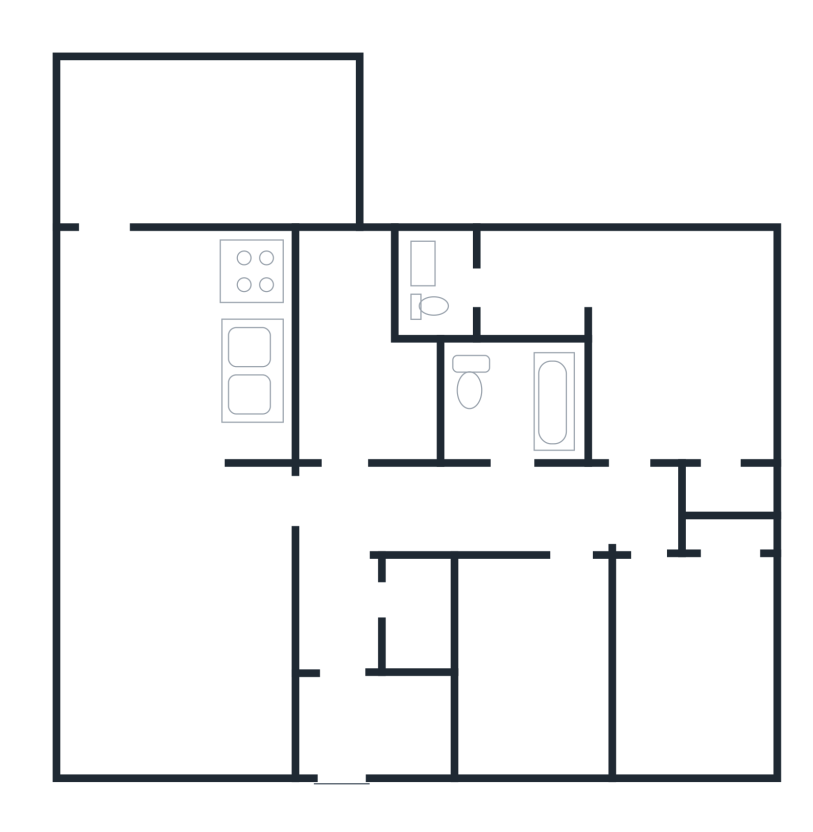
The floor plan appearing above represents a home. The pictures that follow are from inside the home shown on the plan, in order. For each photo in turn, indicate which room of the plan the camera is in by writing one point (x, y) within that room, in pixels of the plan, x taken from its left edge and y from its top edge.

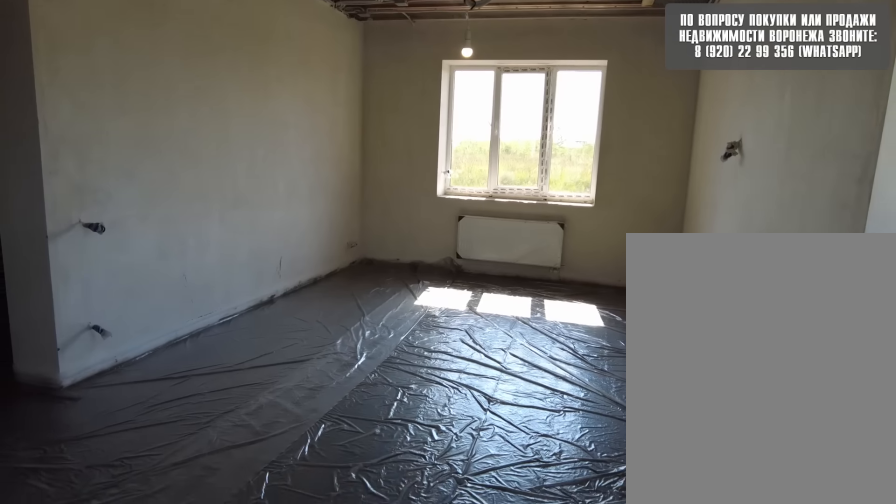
(141, 355)
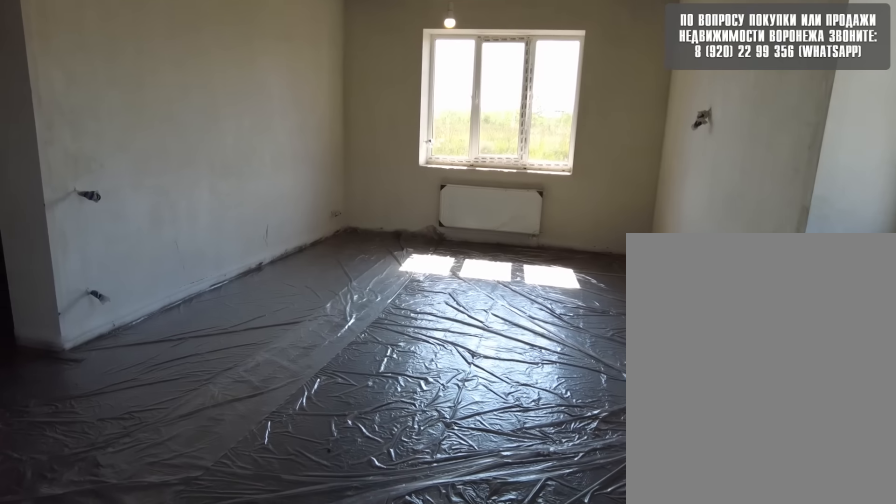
(141, 332)
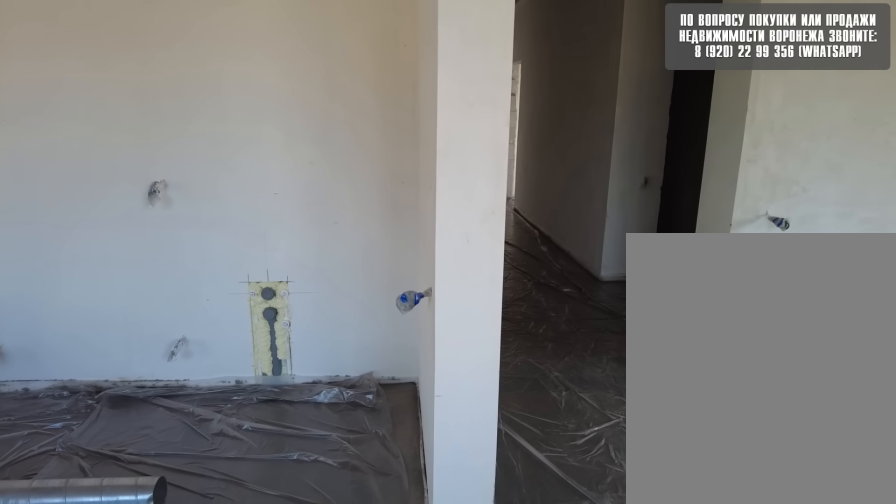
(144, 295)
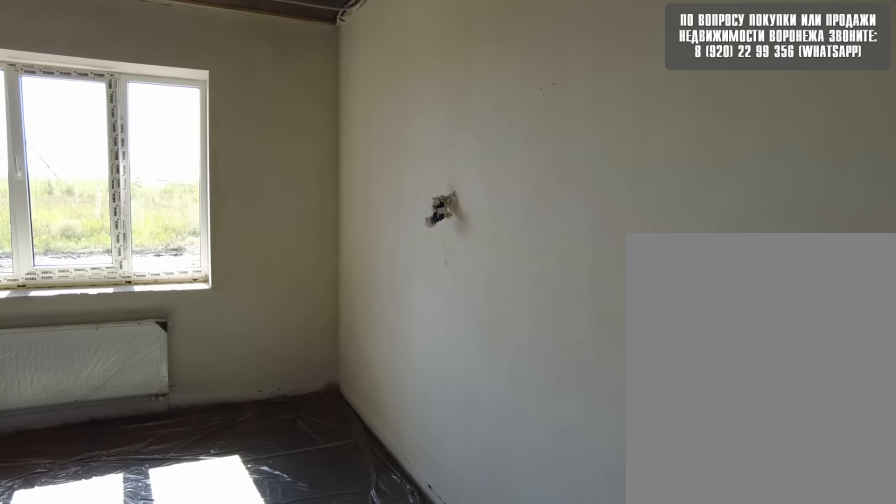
(143, 301)
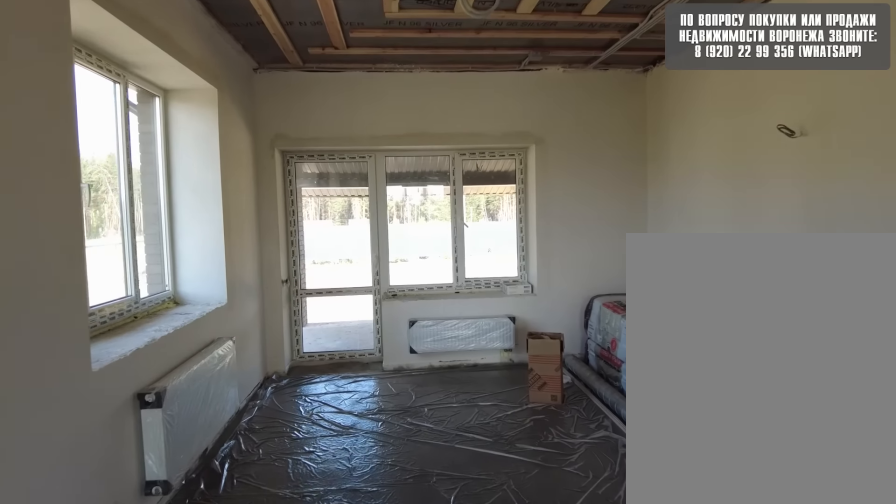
(142, 298)
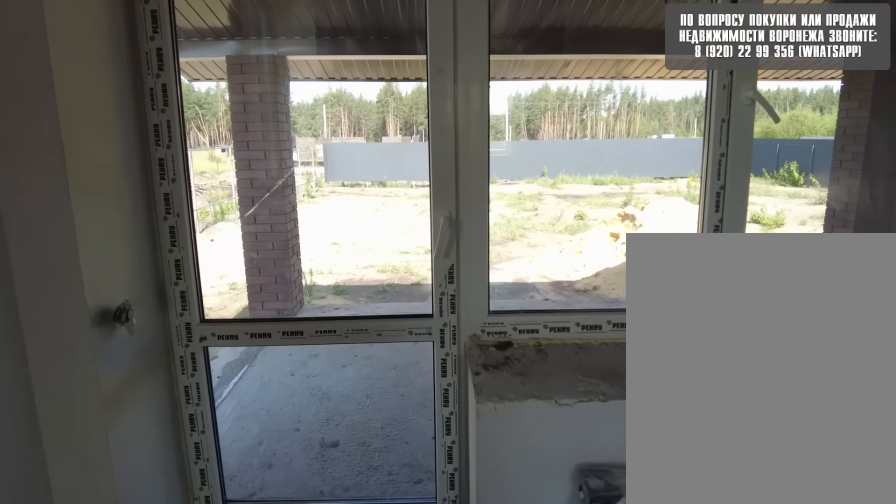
(145, 290)
